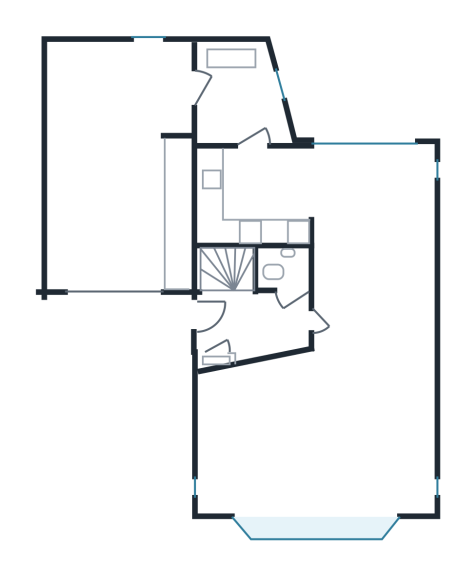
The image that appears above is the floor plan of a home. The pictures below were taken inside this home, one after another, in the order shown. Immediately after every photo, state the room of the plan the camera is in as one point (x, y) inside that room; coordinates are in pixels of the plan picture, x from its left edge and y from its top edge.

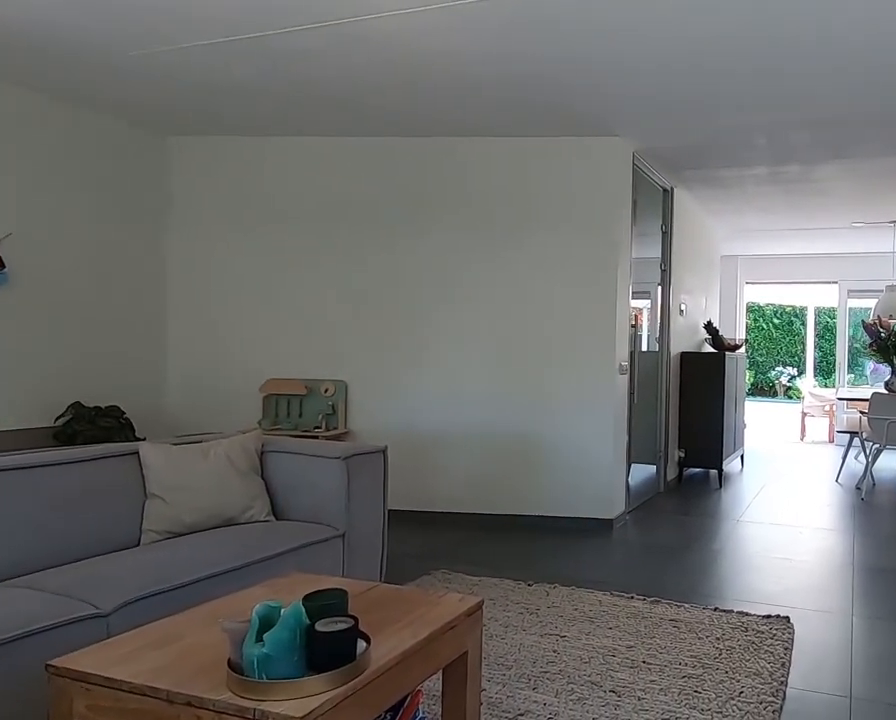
(318, 440)
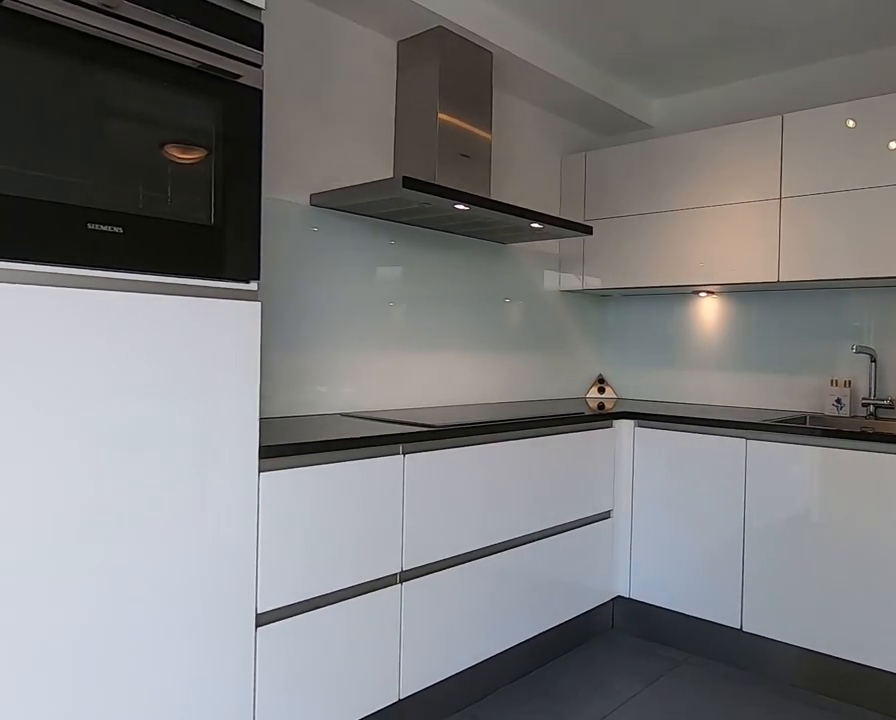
(267, 182)
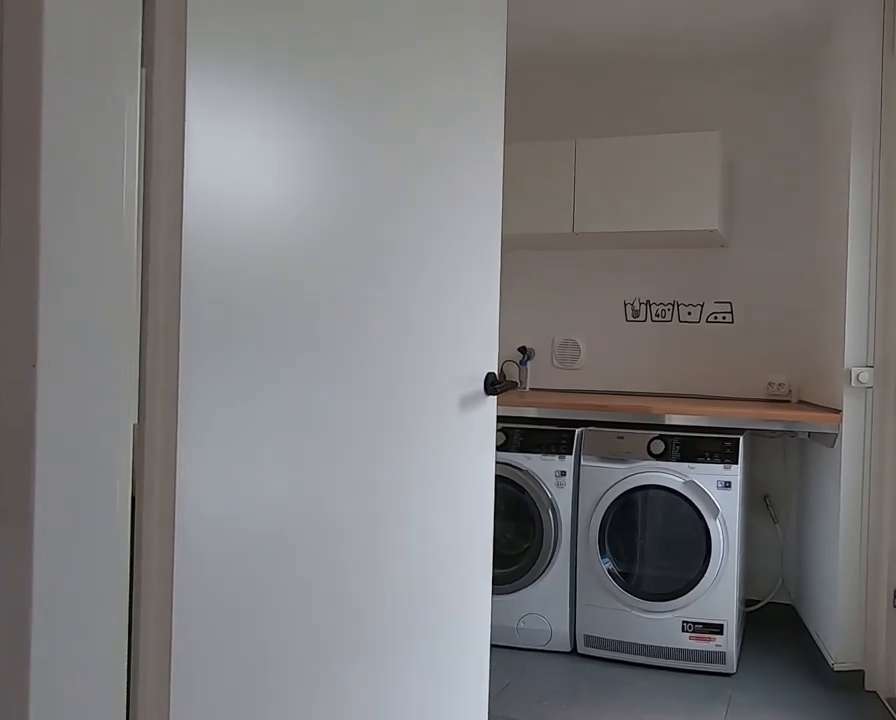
(267, 182)
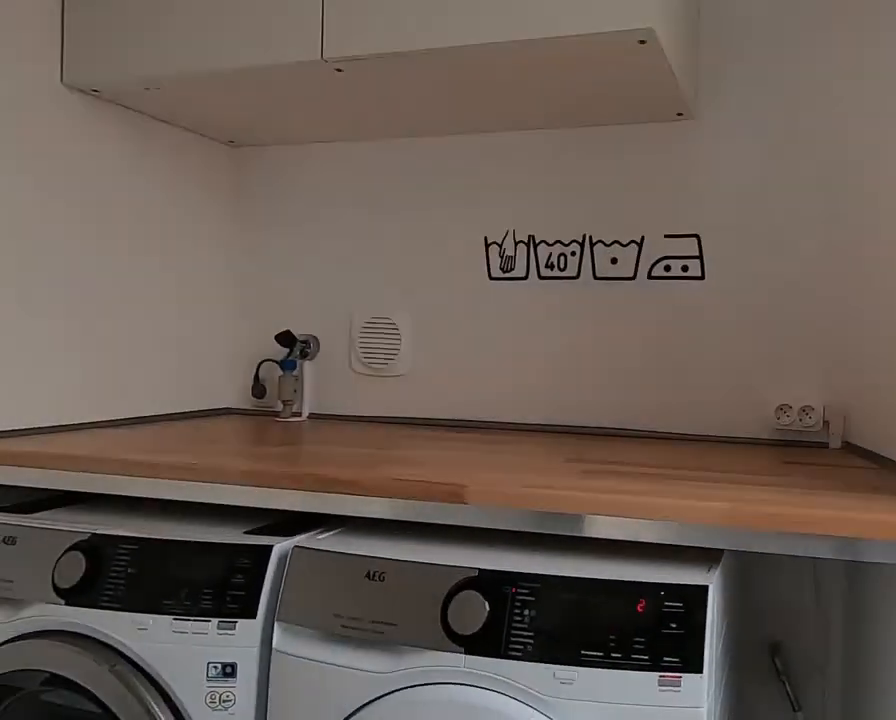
(237, 95)
